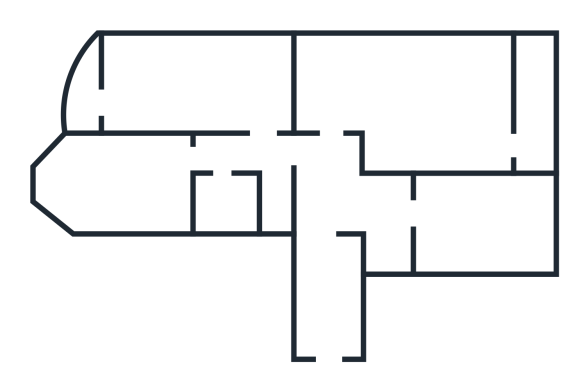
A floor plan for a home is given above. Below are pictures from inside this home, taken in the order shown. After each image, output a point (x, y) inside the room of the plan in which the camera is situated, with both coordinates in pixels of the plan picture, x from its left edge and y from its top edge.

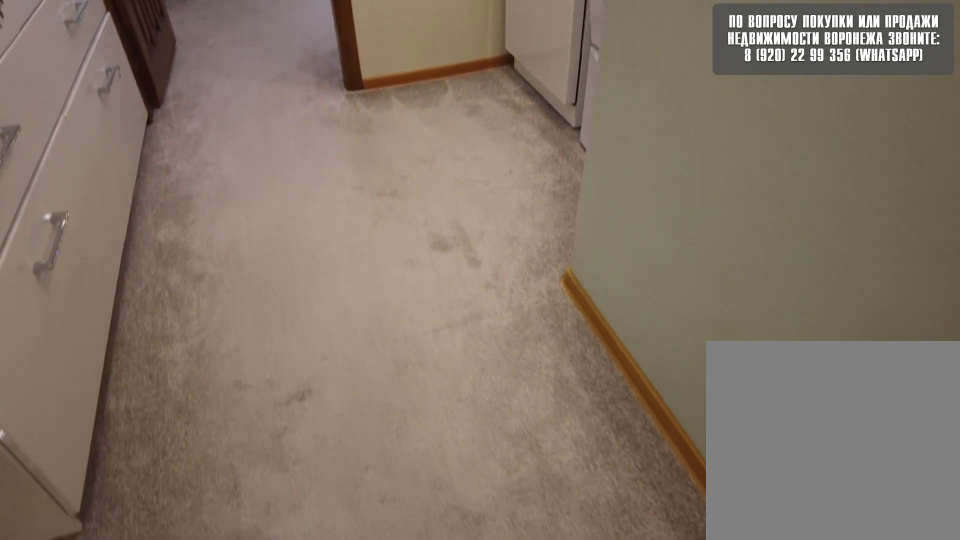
(393, 215)
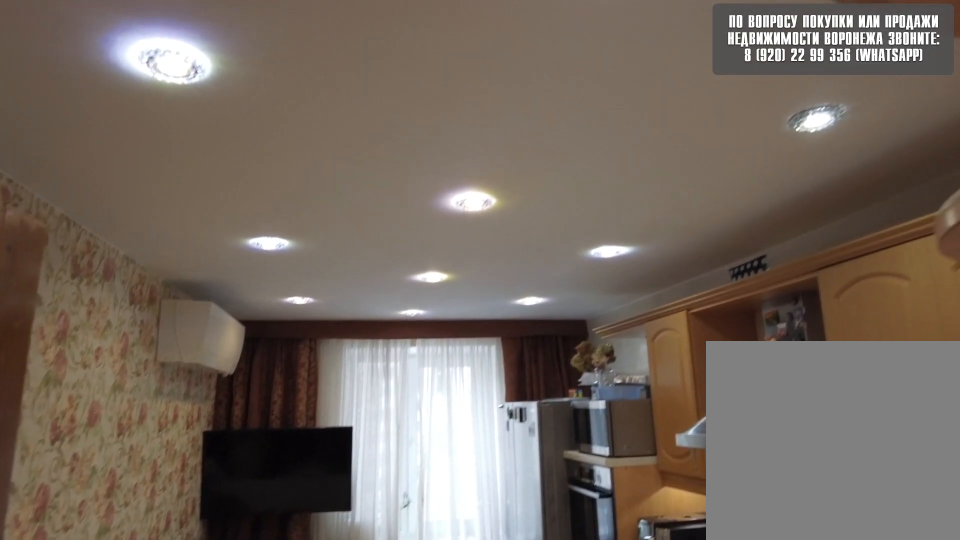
(461, 224)
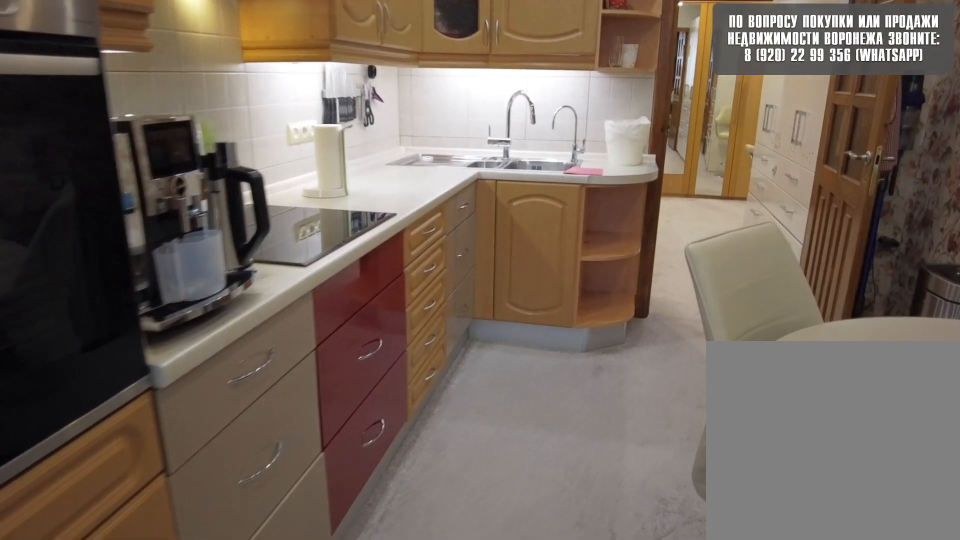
(461, 224)
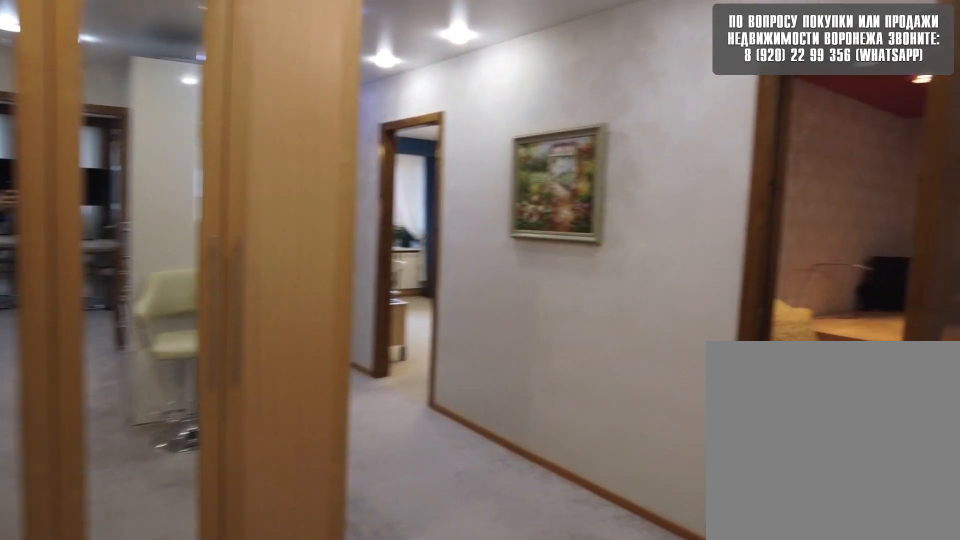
(338, 206)
